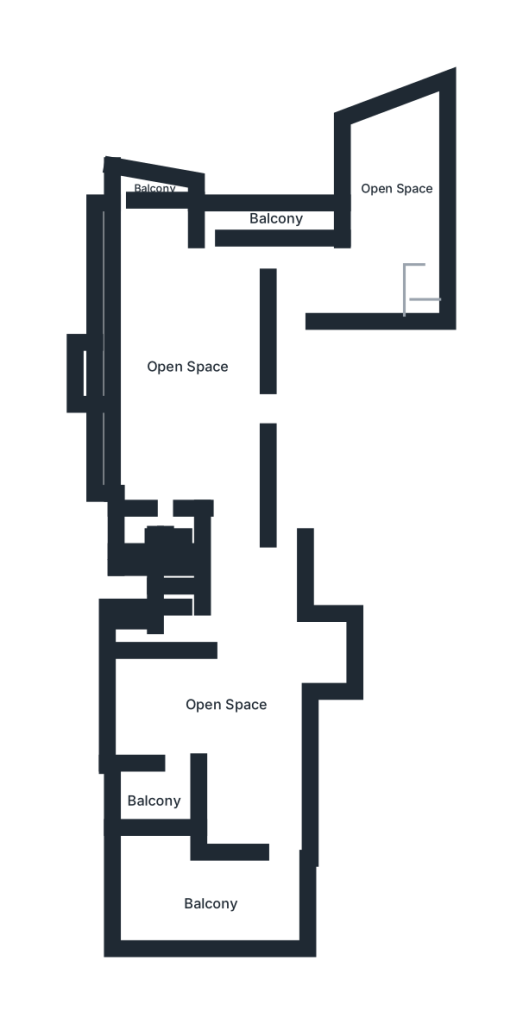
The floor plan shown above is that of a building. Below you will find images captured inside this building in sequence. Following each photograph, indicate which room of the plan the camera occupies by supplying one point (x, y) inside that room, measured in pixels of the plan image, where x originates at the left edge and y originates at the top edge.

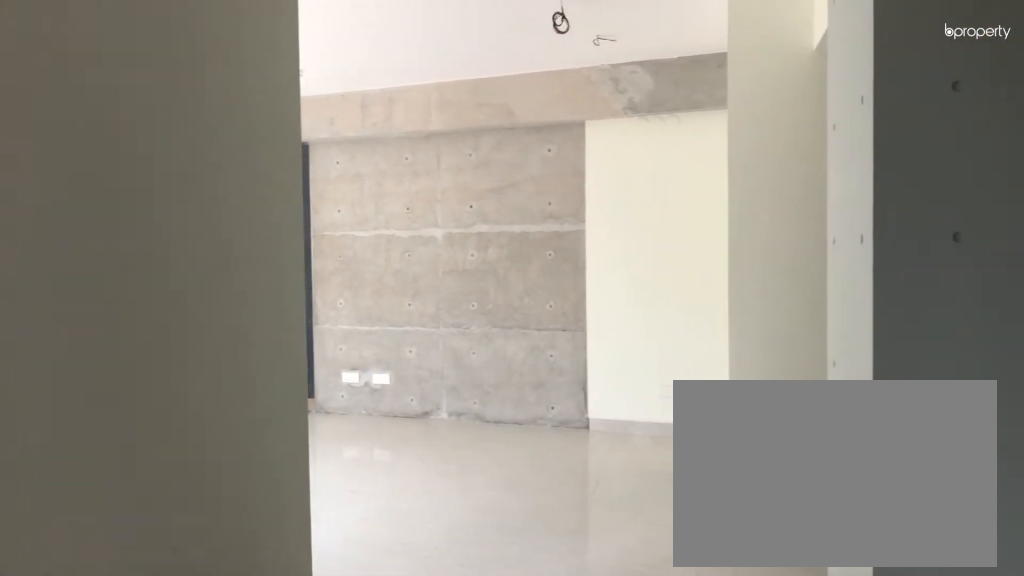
(351, 277)
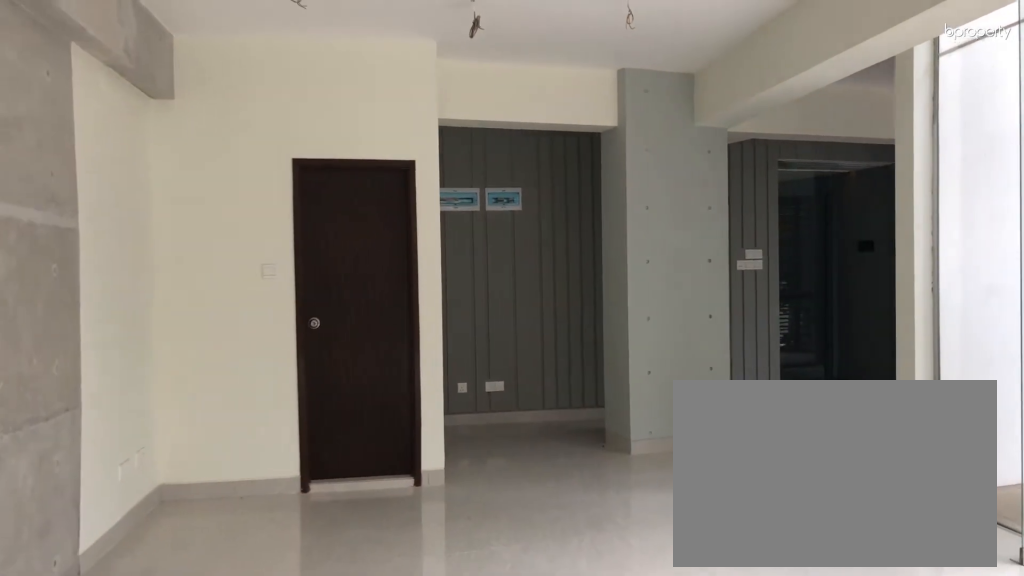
(399, 188)
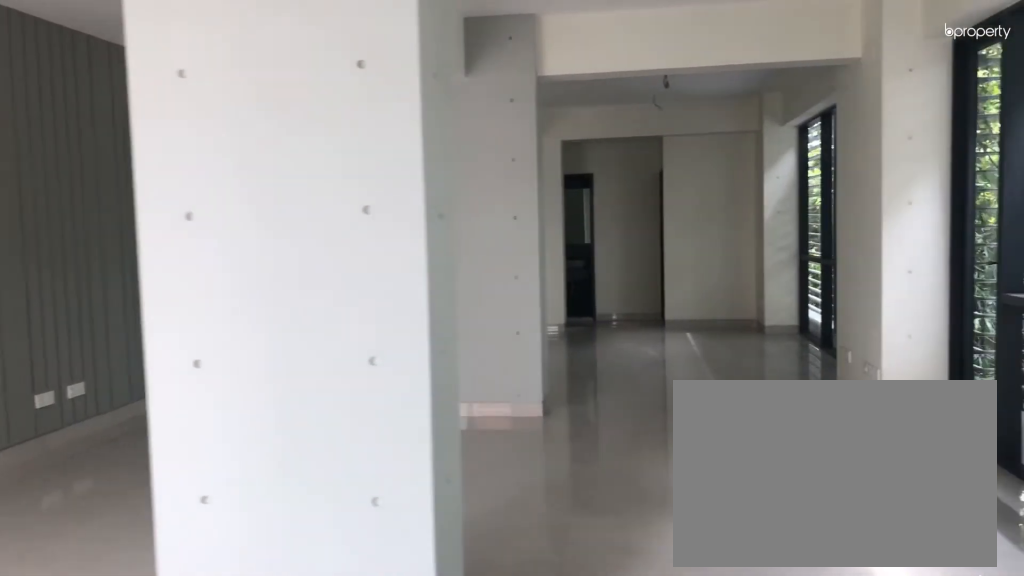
(196, 376)
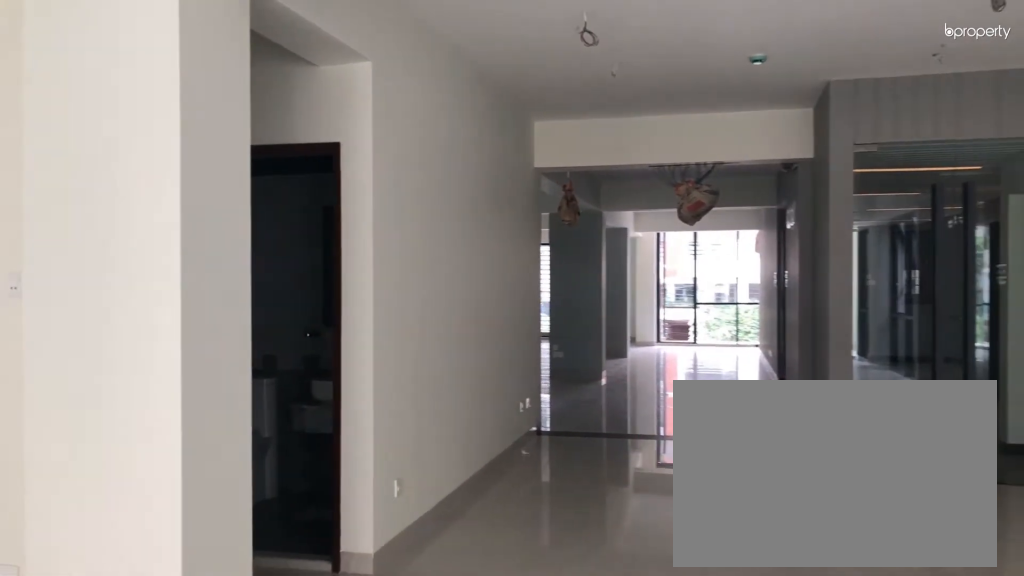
(221, 699)
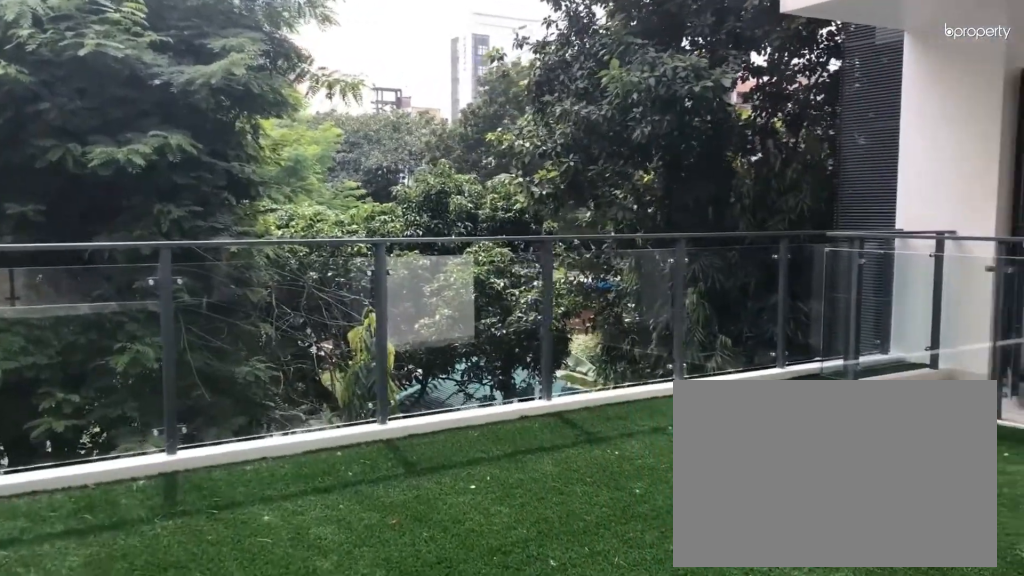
(202, 911)
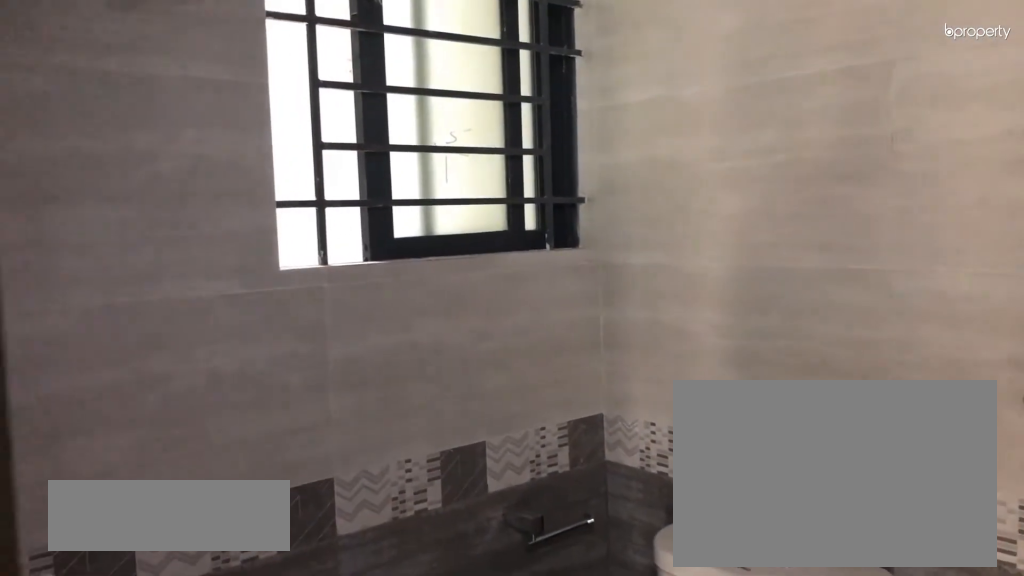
(174, 590)
